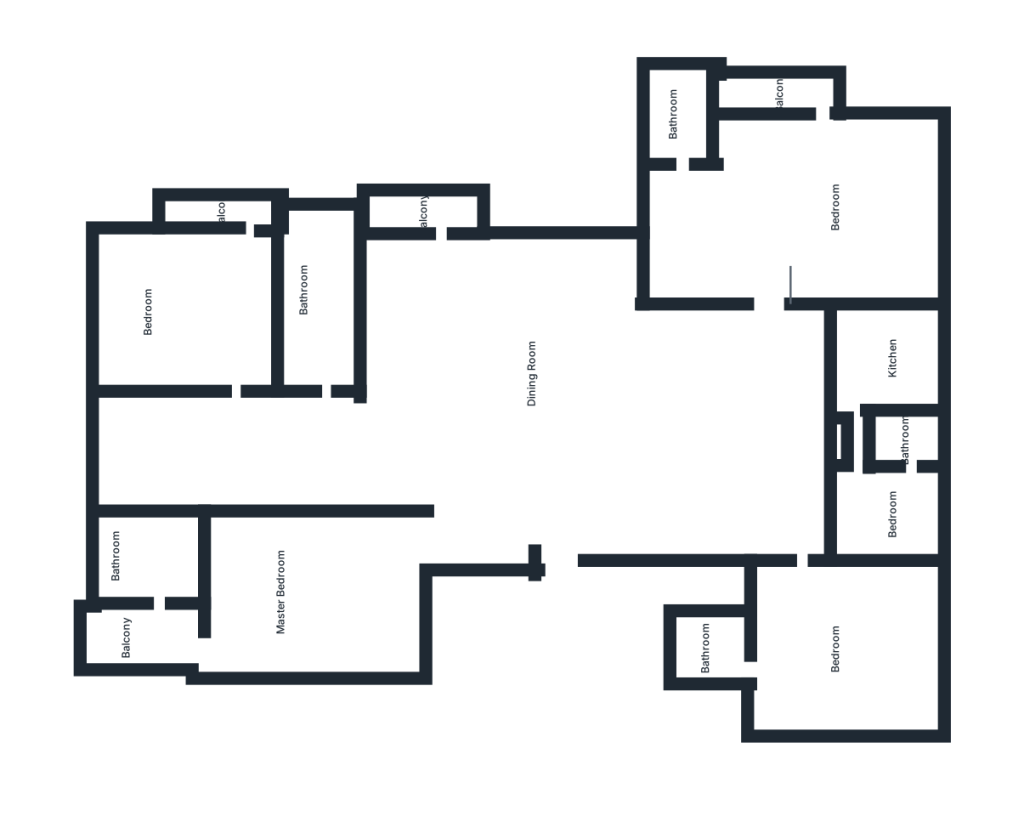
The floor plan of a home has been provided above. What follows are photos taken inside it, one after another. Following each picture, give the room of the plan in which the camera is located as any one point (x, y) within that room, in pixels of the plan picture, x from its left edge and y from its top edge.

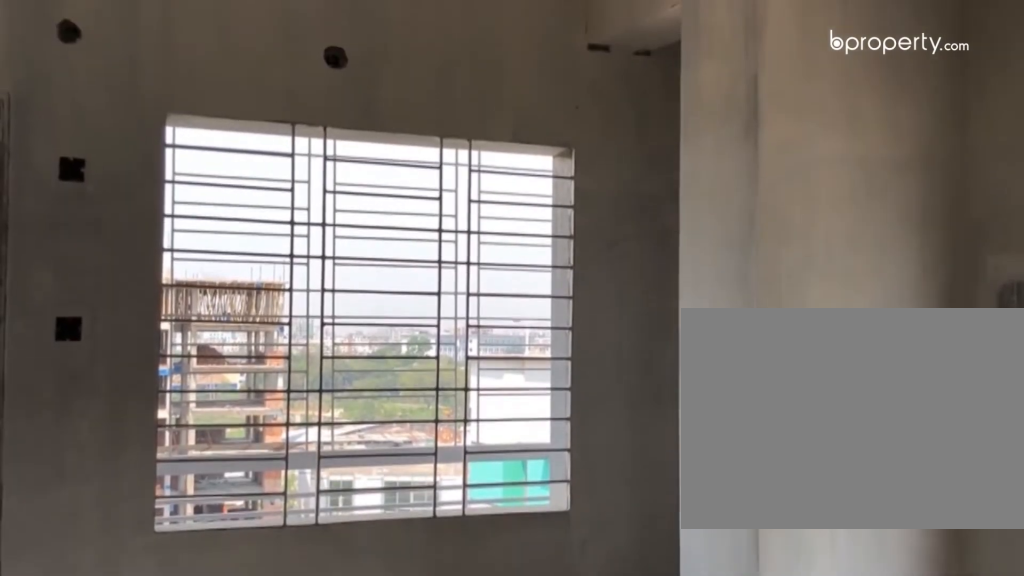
(791, 170)
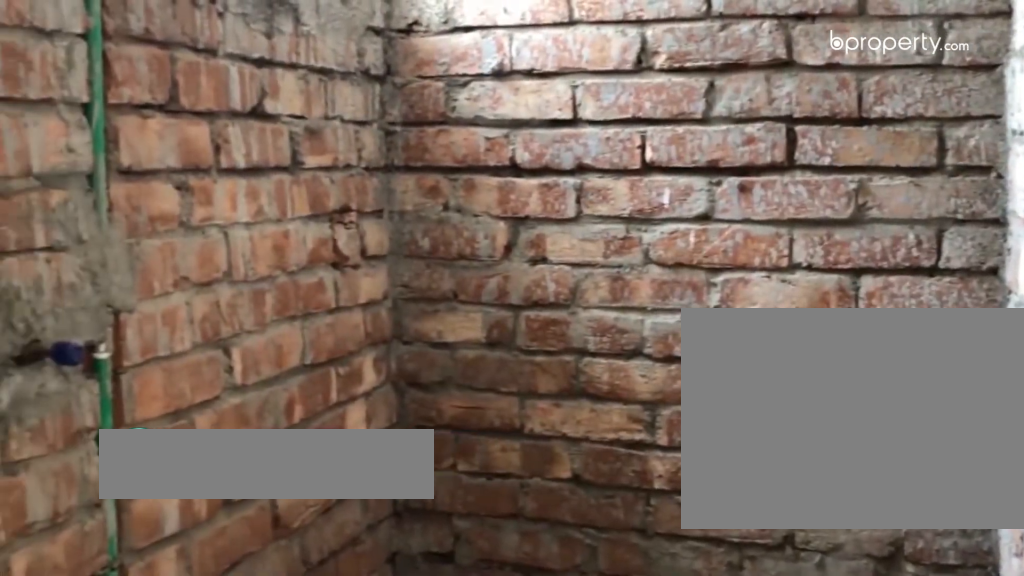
(680, 109)
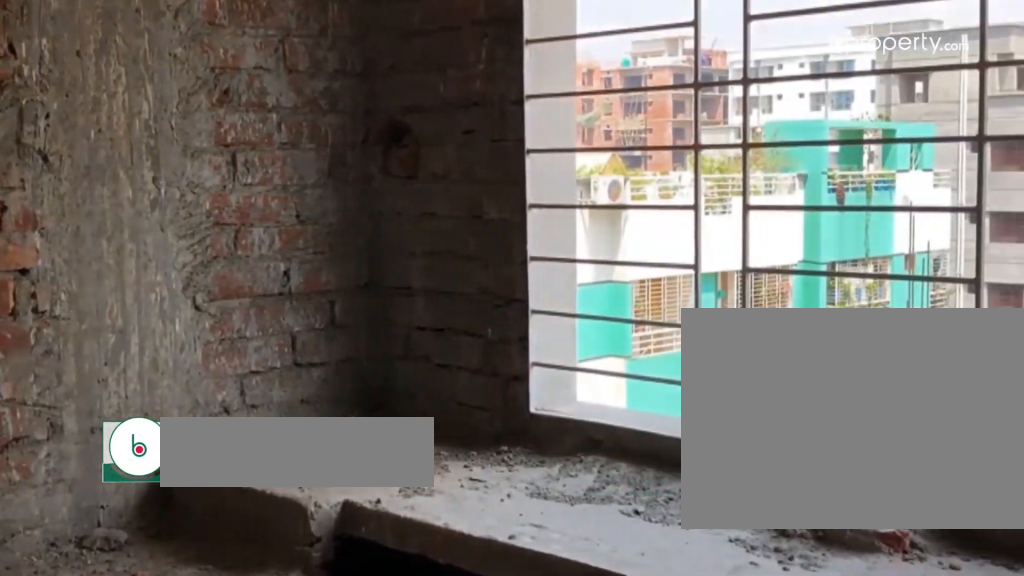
(902, 355)
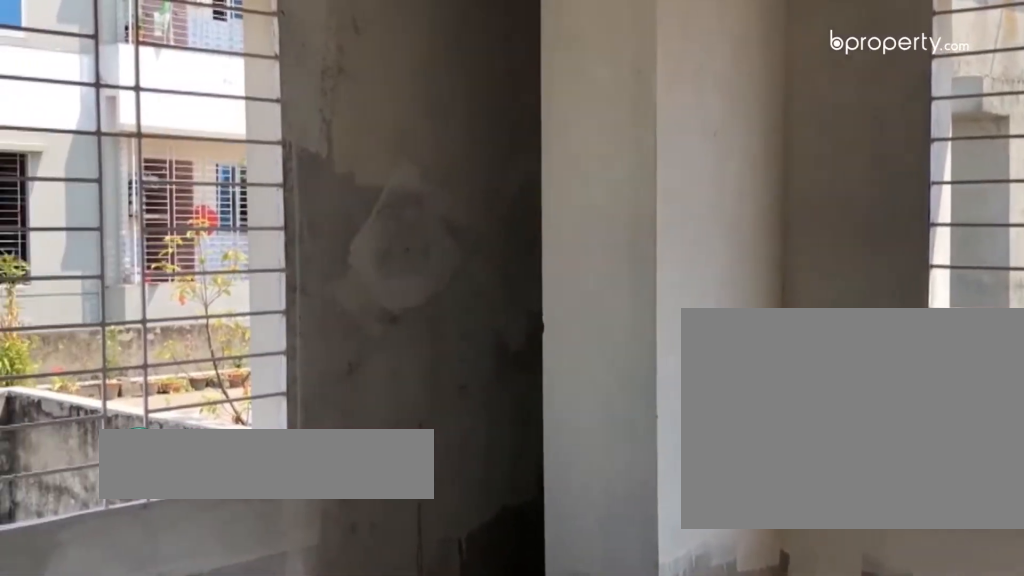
(837, 661)
